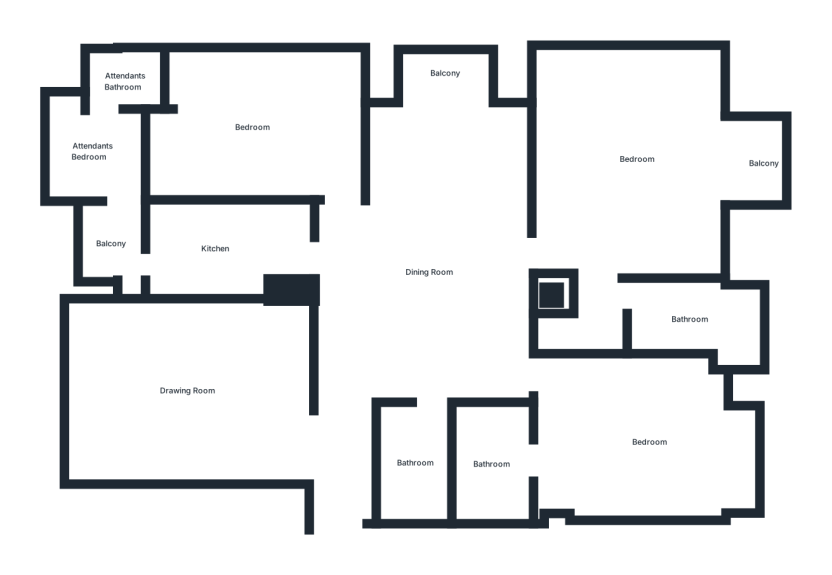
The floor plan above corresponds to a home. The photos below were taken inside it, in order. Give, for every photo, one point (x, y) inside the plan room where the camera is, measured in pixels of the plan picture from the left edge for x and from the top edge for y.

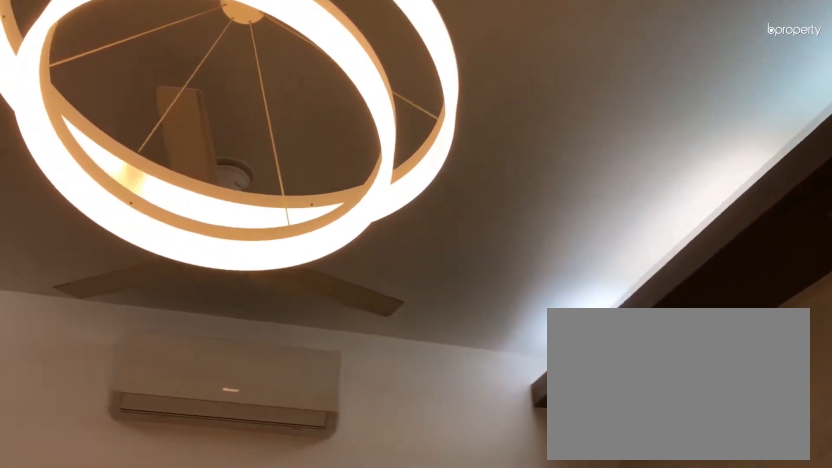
(190, 393)
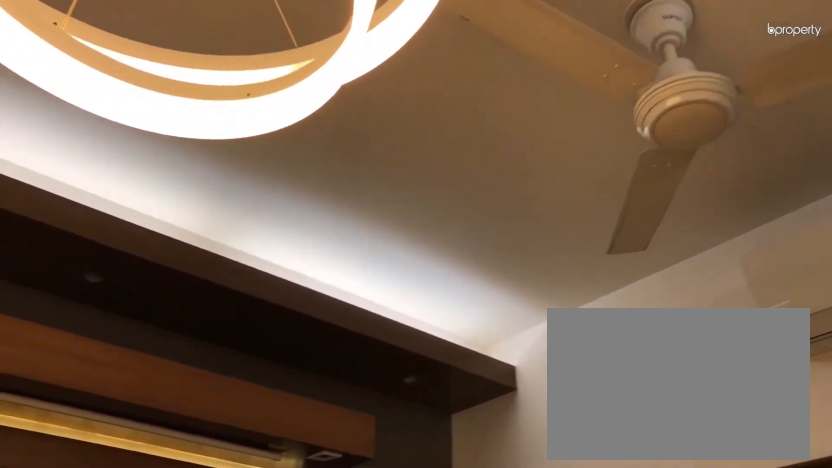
(190, 393)
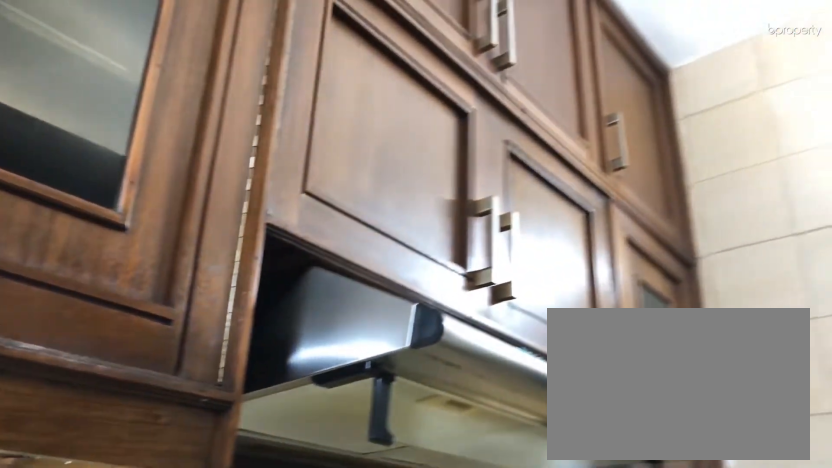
(220, 244)
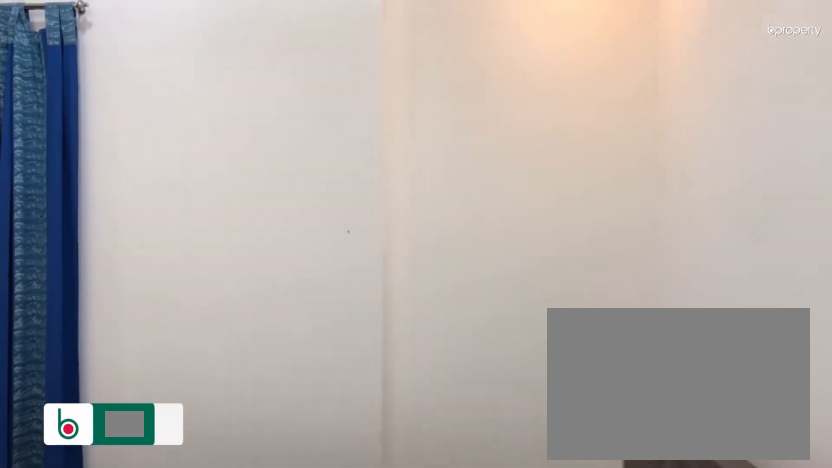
(251, 126)
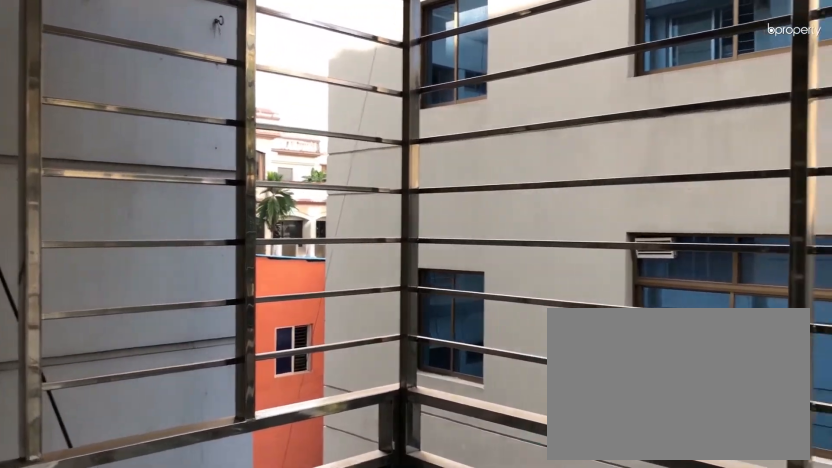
(447, 71)
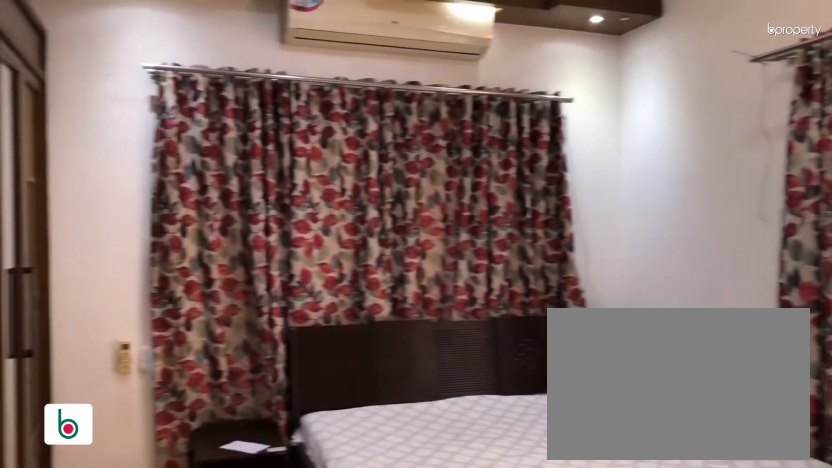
(637, 159)
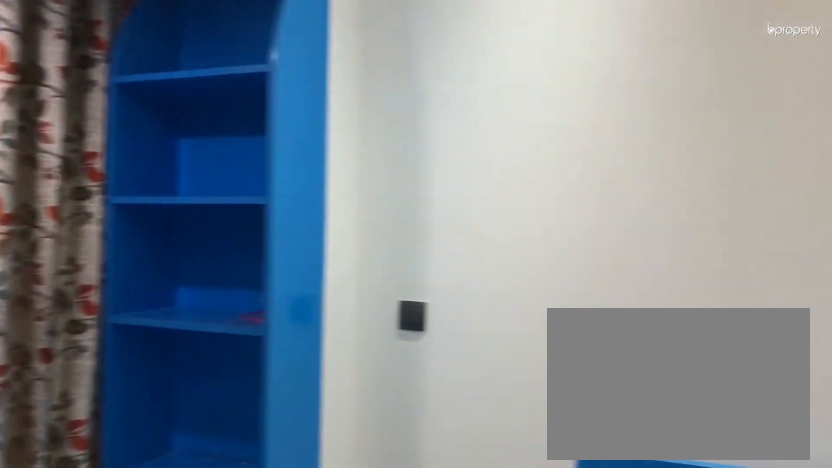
(649, 444)
